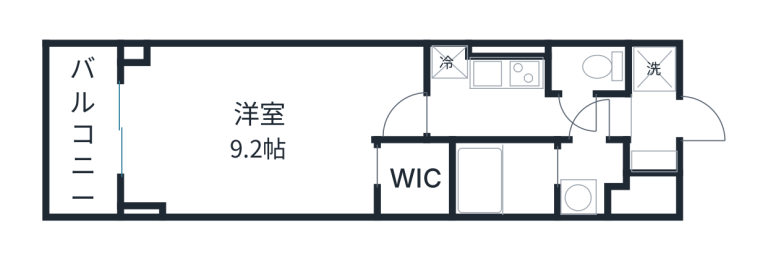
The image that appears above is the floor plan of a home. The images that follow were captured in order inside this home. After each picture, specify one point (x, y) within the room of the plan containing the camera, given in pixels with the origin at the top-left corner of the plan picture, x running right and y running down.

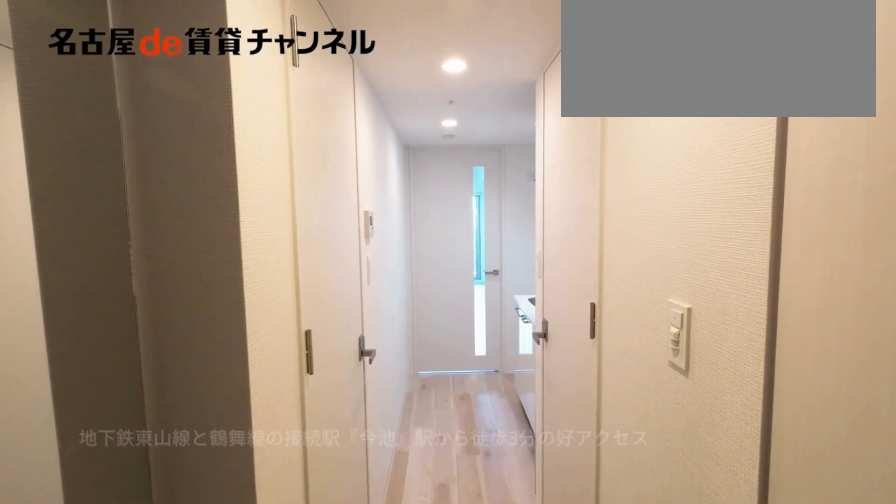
(653, 123)
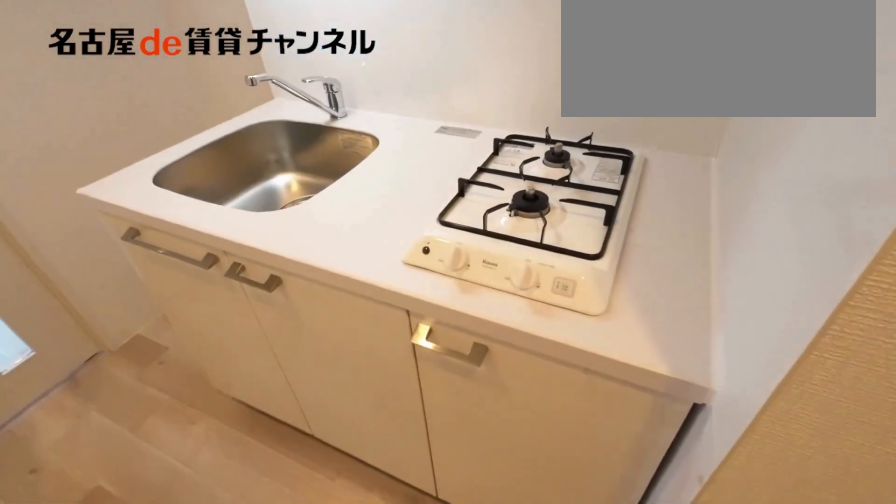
(505, 74)
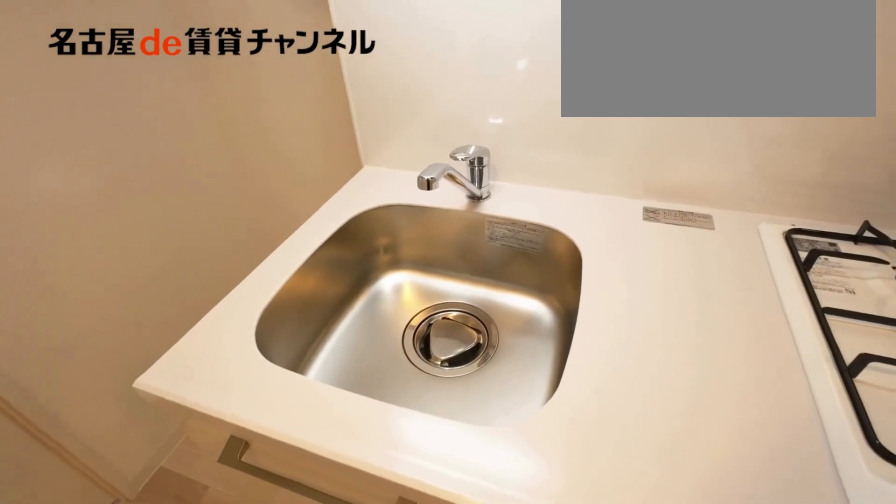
(505, 74)
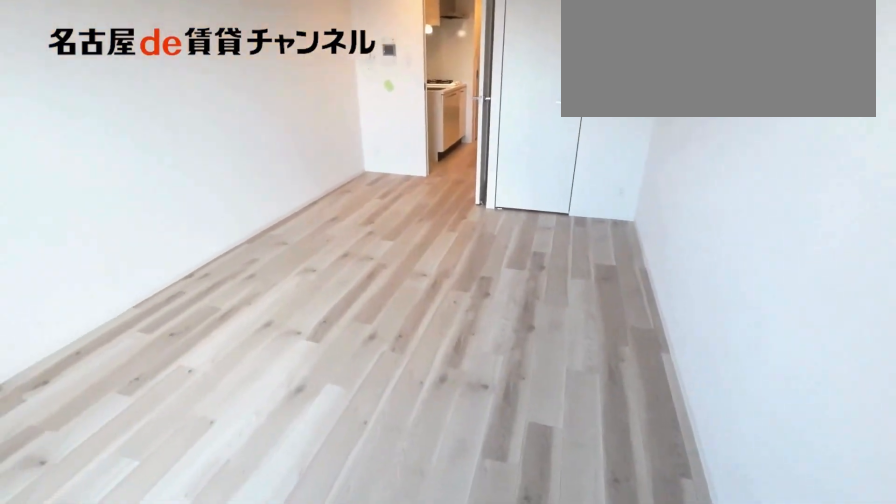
(265, 126)
